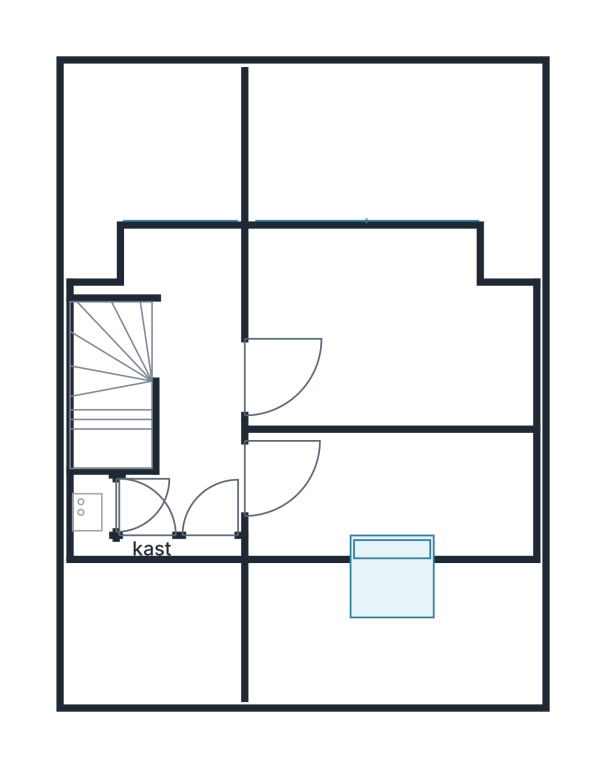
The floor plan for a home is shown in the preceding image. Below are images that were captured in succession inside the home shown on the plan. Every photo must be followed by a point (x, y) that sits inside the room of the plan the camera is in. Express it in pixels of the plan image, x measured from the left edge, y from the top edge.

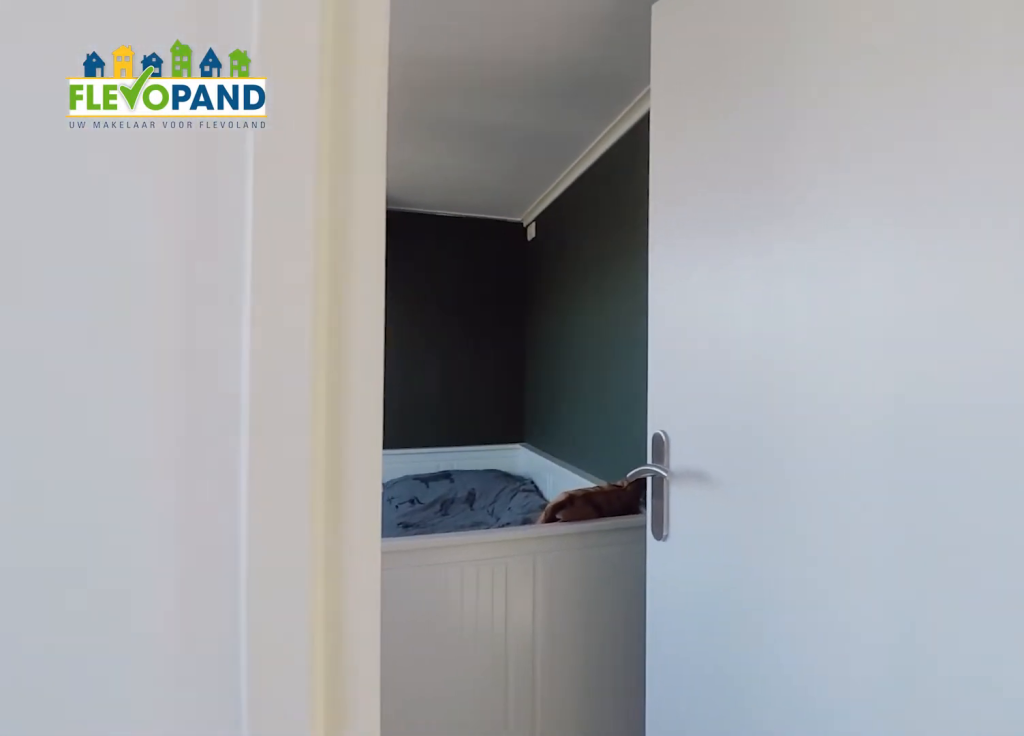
(185, 260)
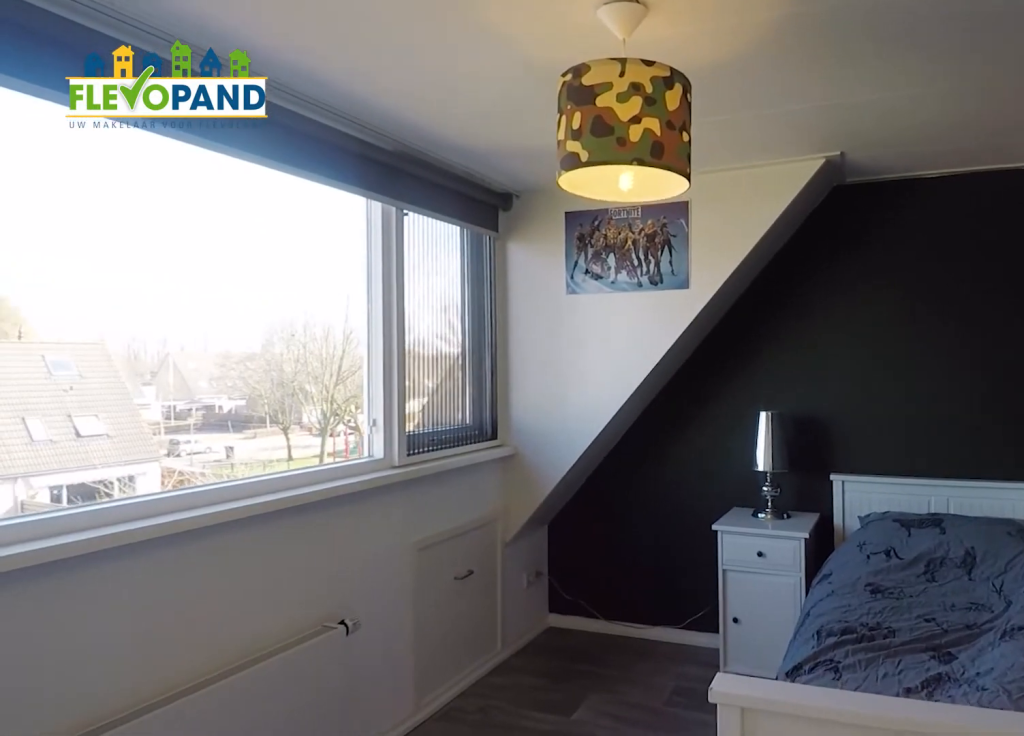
(303, 282)
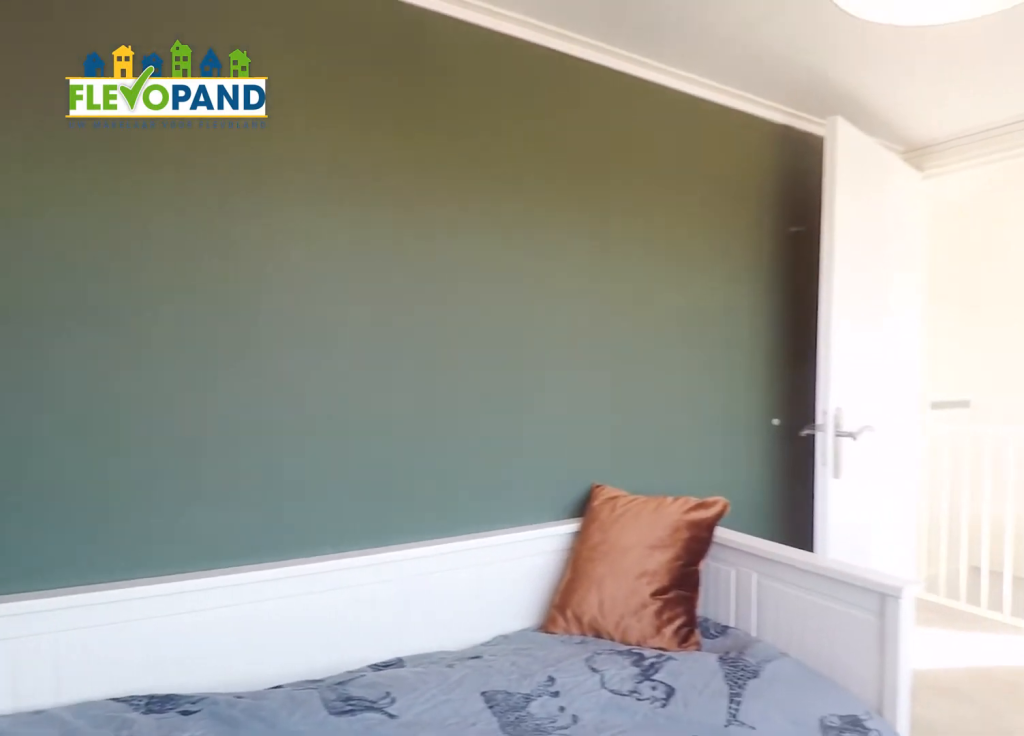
(303, 282)
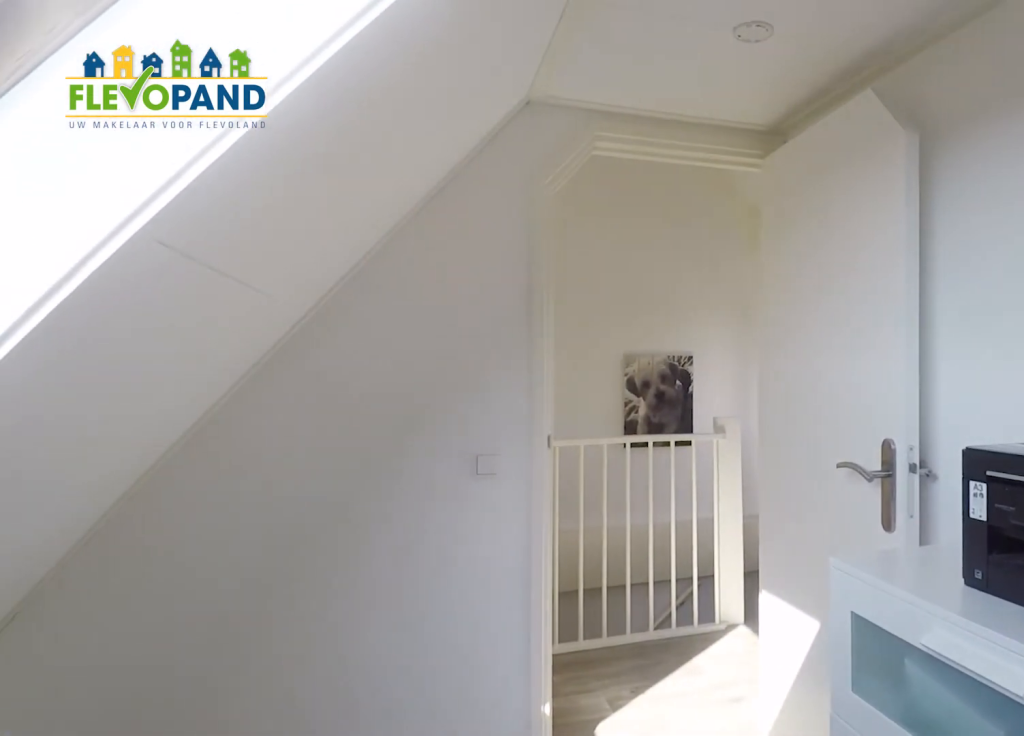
(393, 506)
